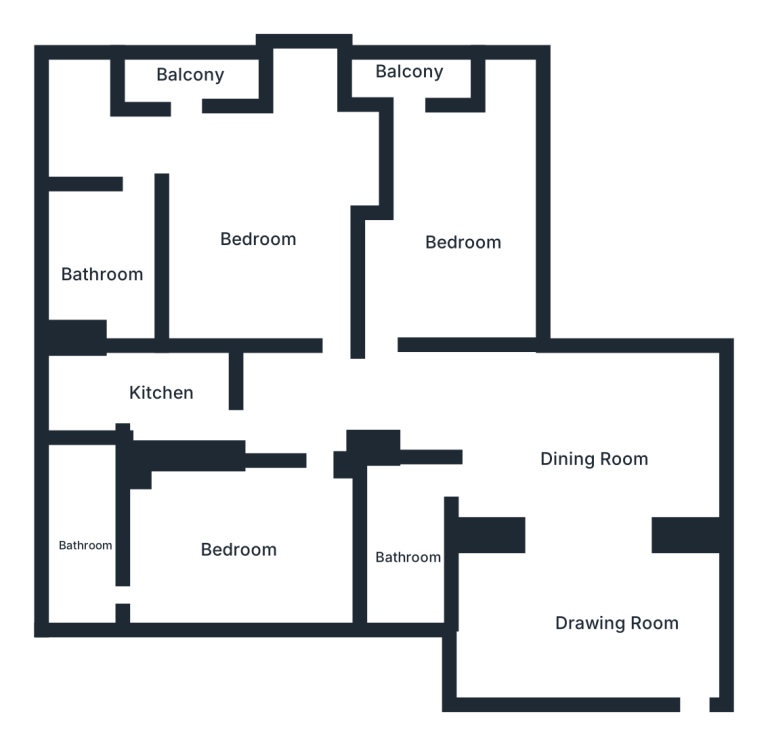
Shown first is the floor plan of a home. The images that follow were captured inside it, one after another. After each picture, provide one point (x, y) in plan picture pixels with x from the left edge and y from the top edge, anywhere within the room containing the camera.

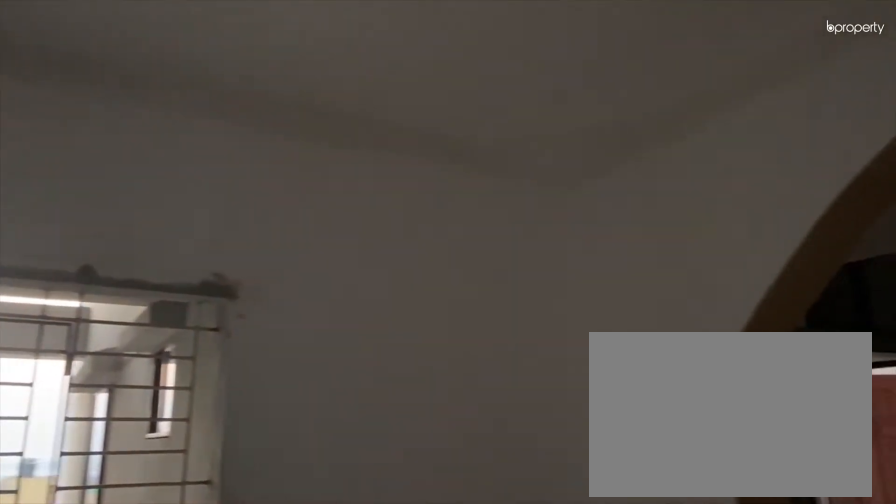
(599, 606)
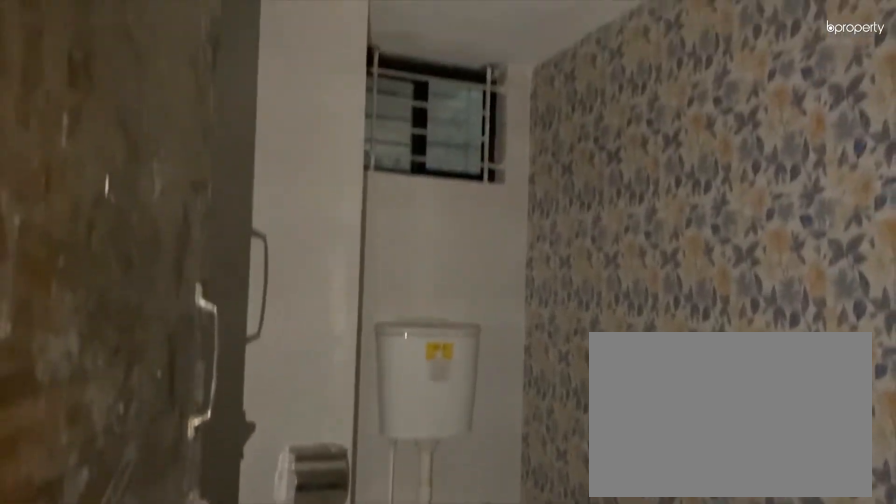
(411, 553)
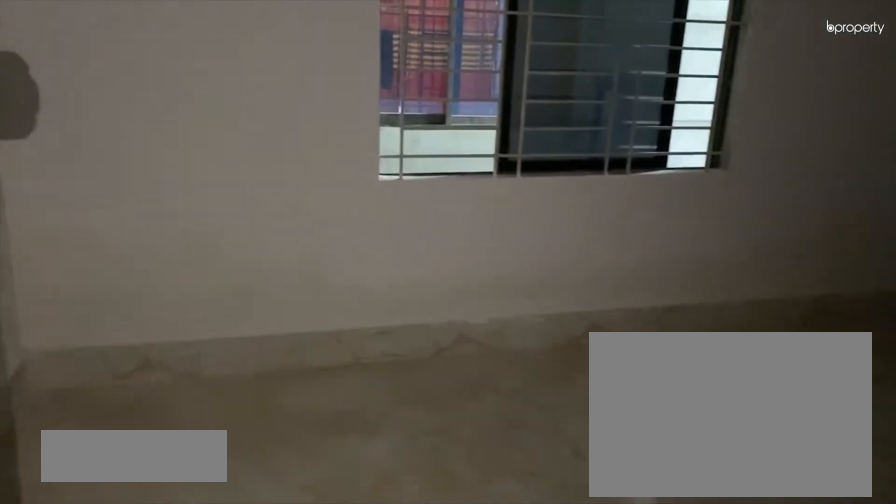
(241, 553)
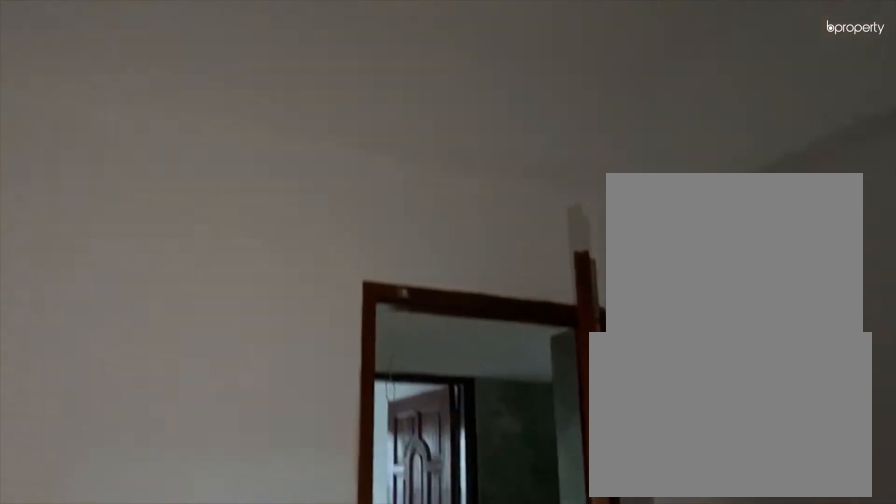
(241, 553)
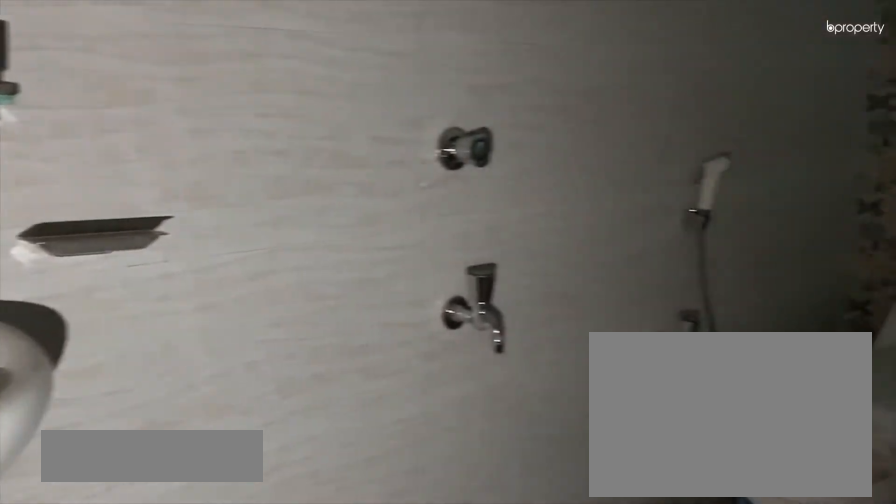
(87, 550)
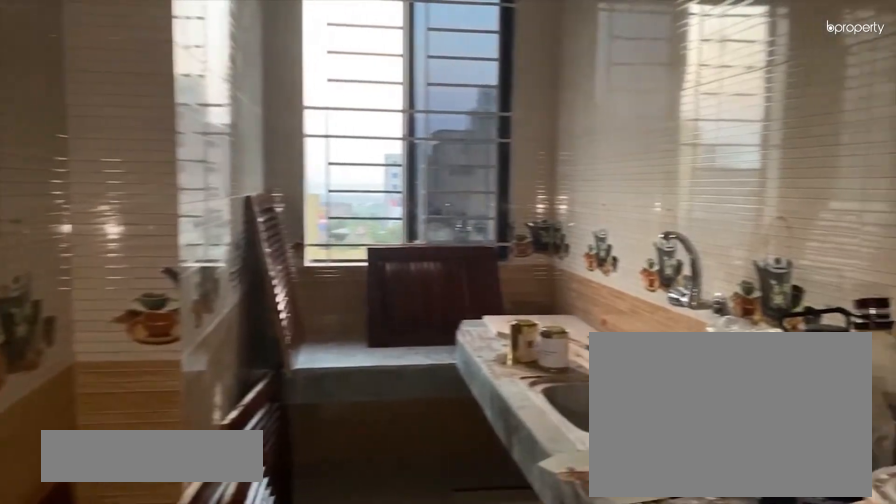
(159, 391)
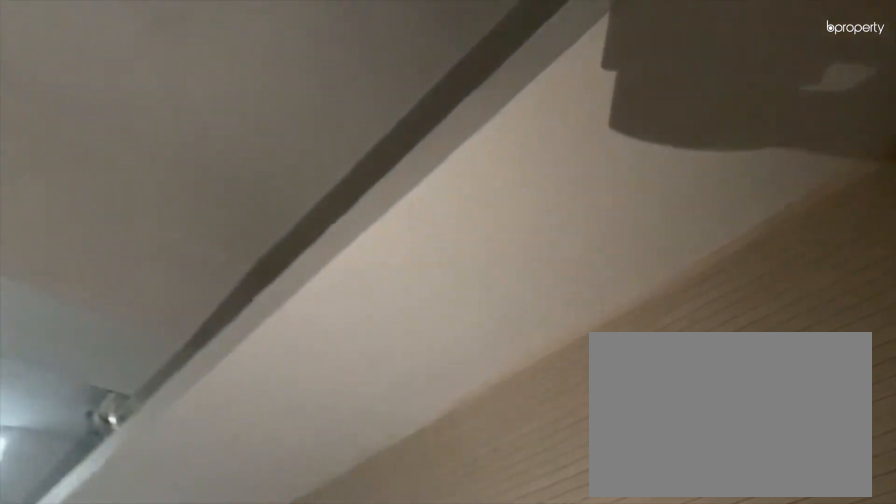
(159, 391)
